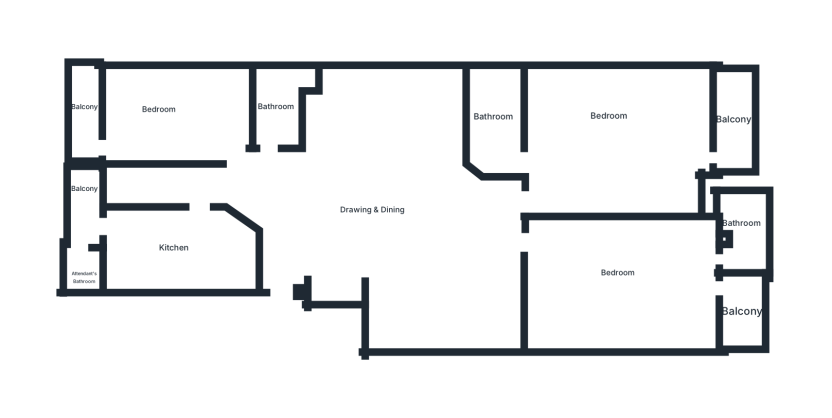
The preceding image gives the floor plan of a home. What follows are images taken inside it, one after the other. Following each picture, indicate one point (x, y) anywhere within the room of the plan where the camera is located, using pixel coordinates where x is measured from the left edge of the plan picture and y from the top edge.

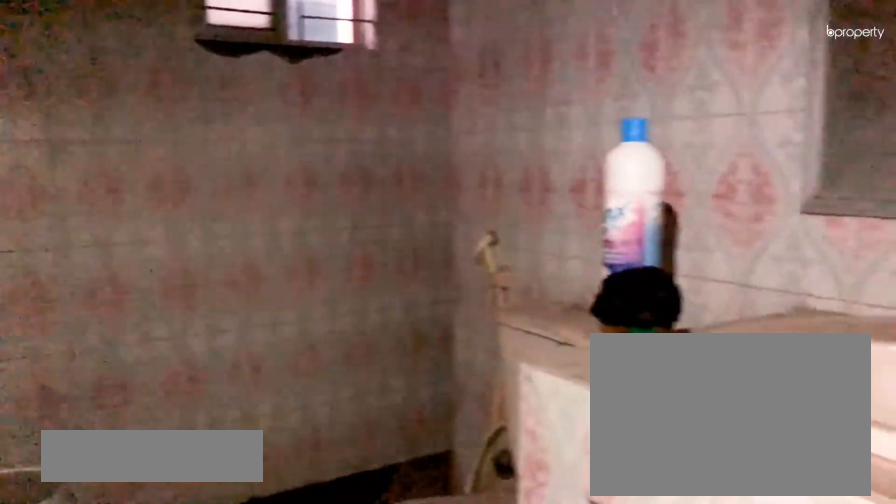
(278, 109)
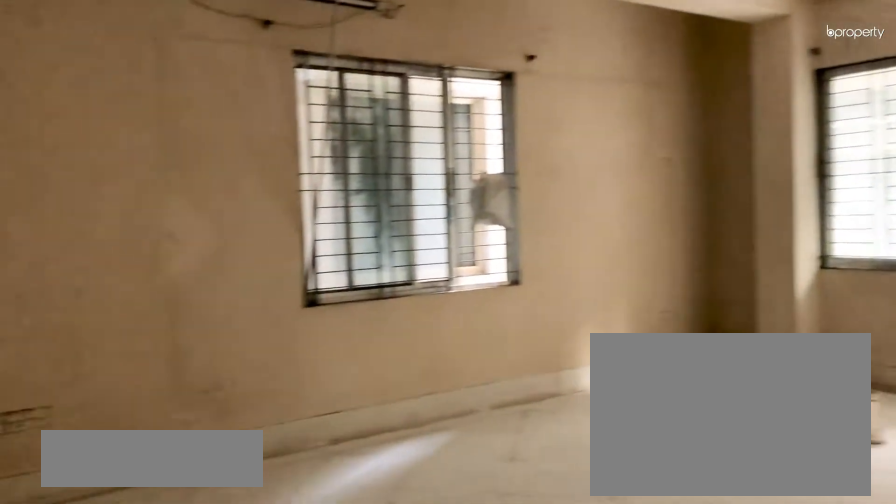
(603, 121)
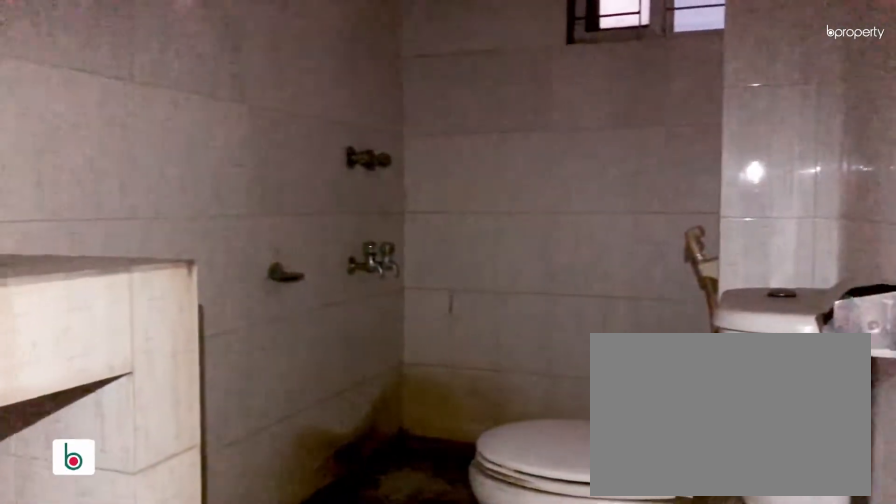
(488, 115)
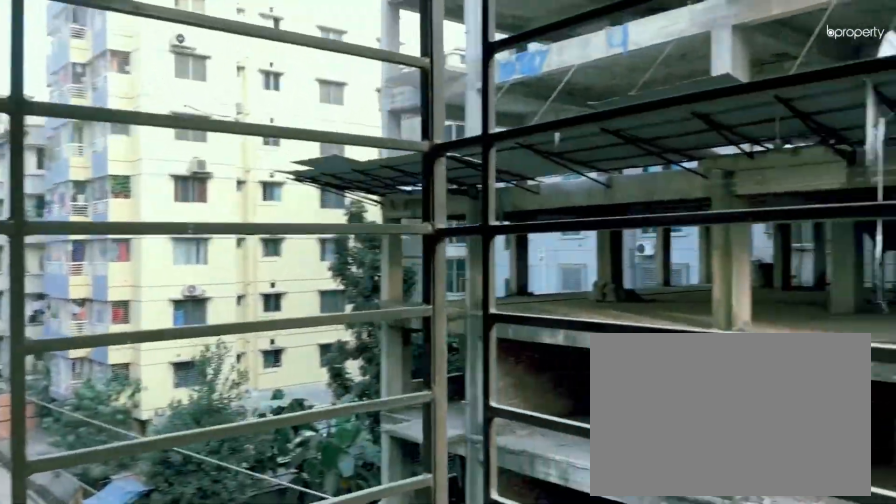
(732, 116)
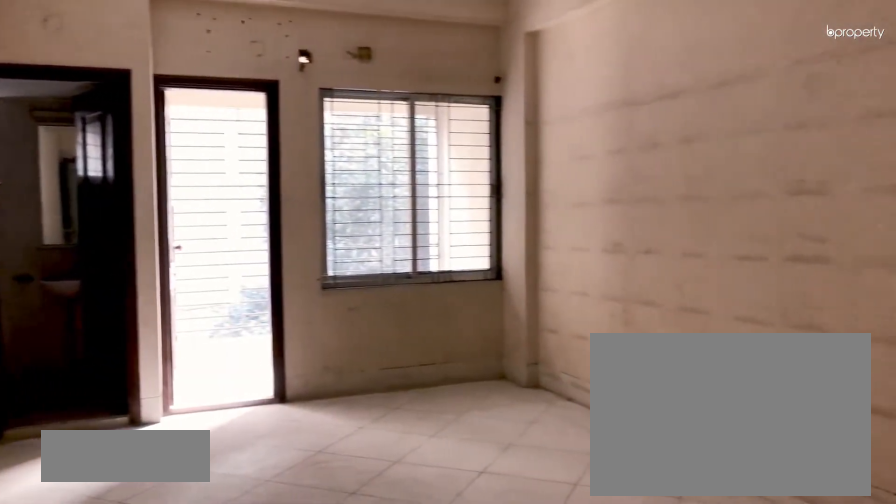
(606, 281)
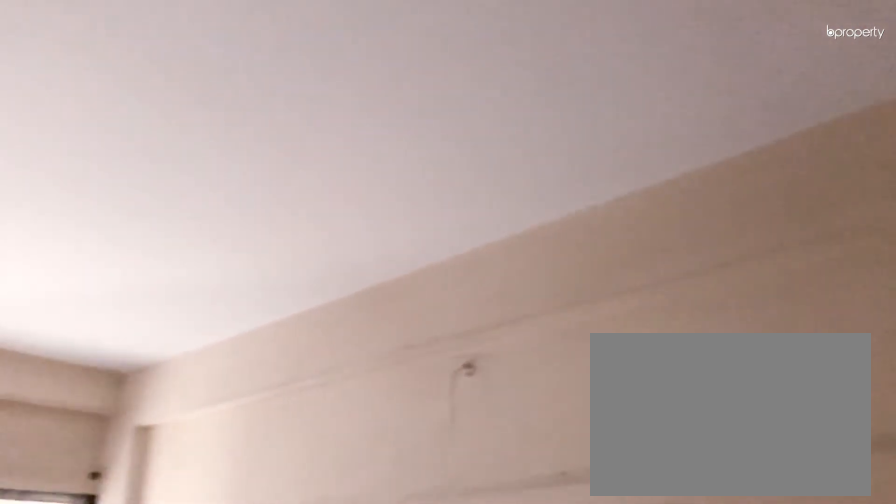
(606, 281)
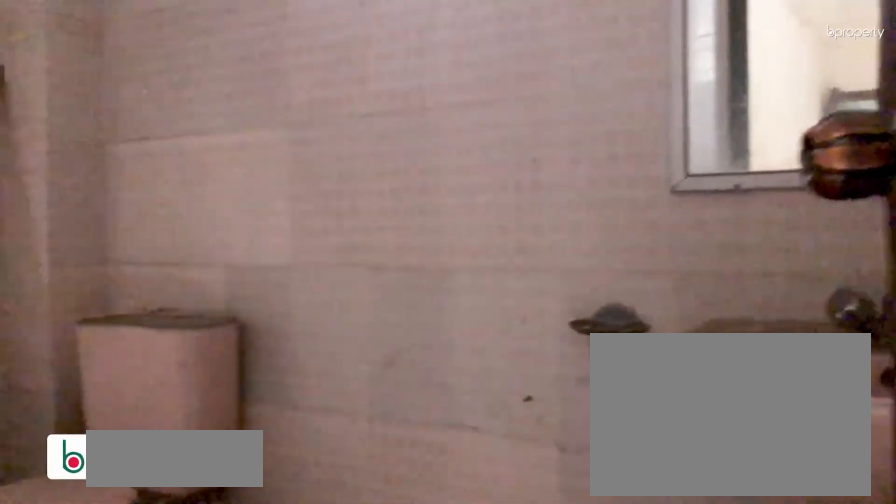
(745, 233)
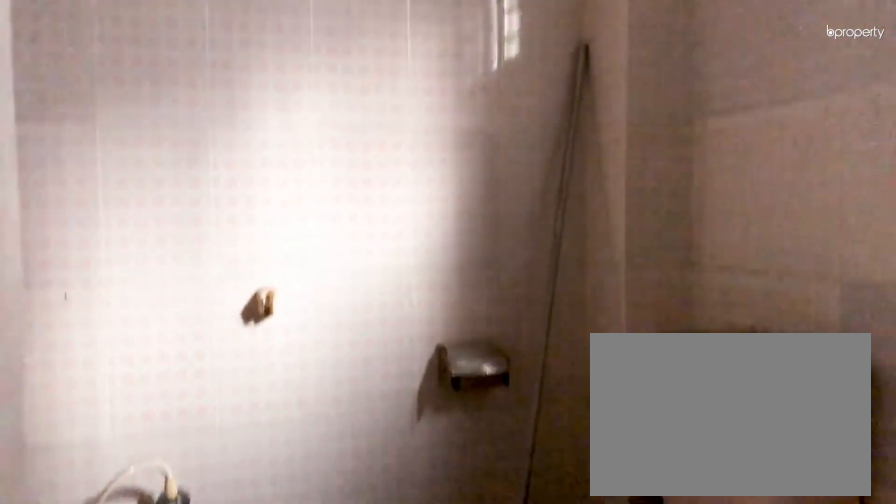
(745, 233)
